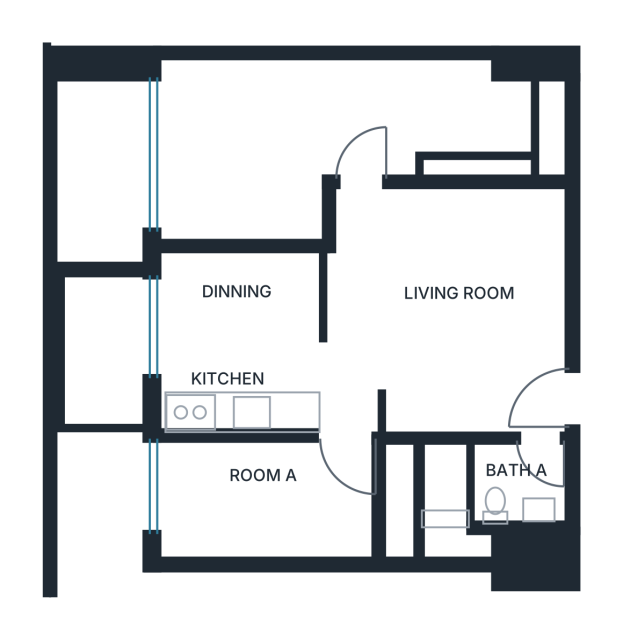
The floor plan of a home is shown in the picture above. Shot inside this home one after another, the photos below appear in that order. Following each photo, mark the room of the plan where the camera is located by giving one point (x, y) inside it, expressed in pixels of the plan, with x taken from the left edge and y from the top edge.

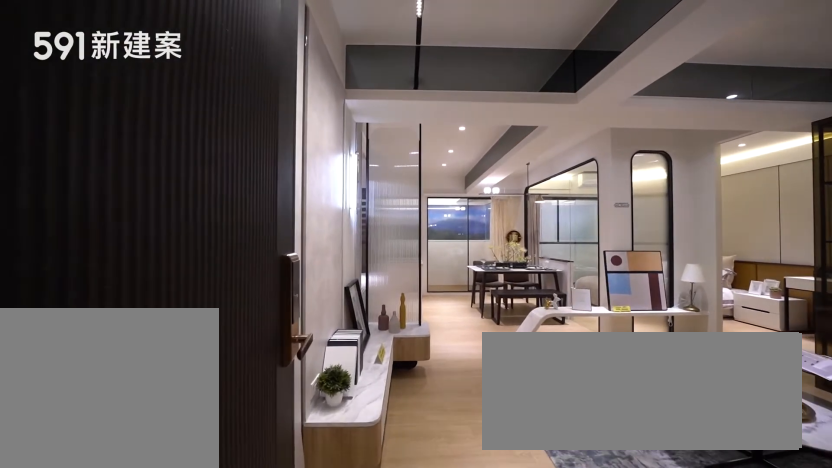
(527, 401)
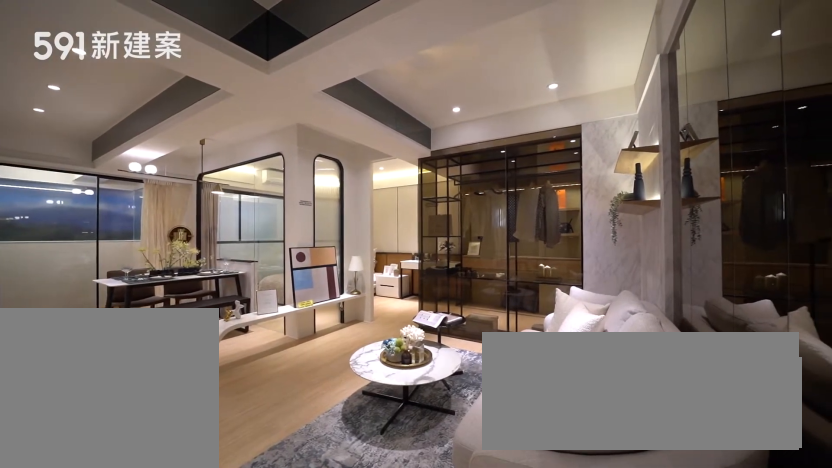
(453, 280)
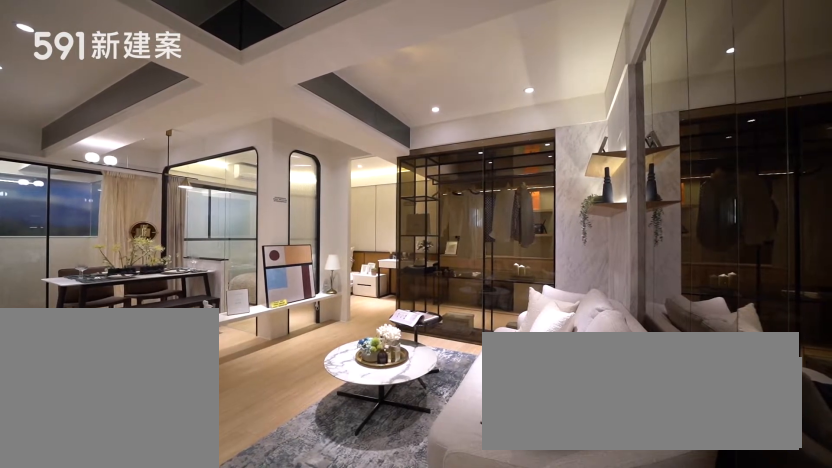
(453, 280)
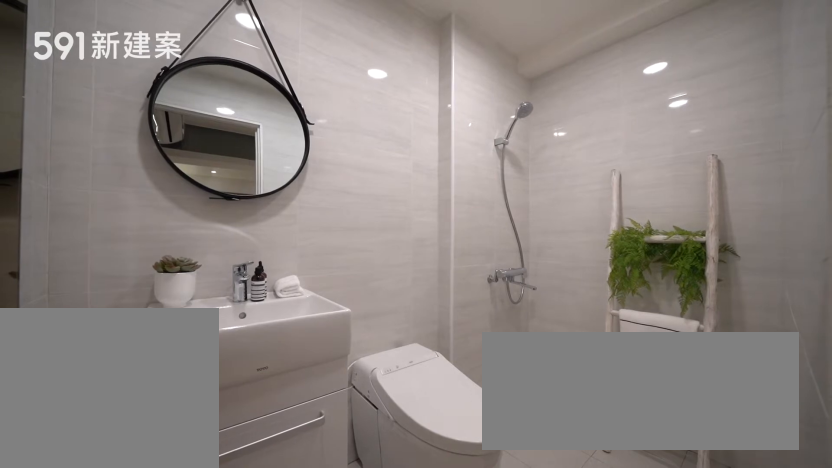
(490, 502)
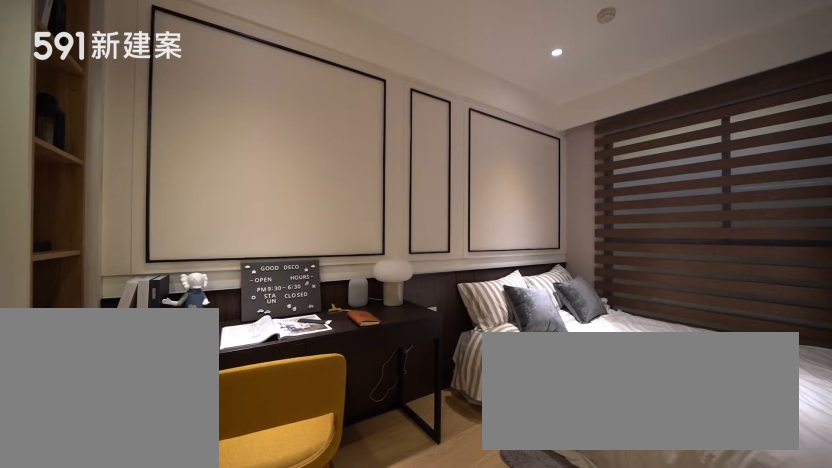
(285, 501)
